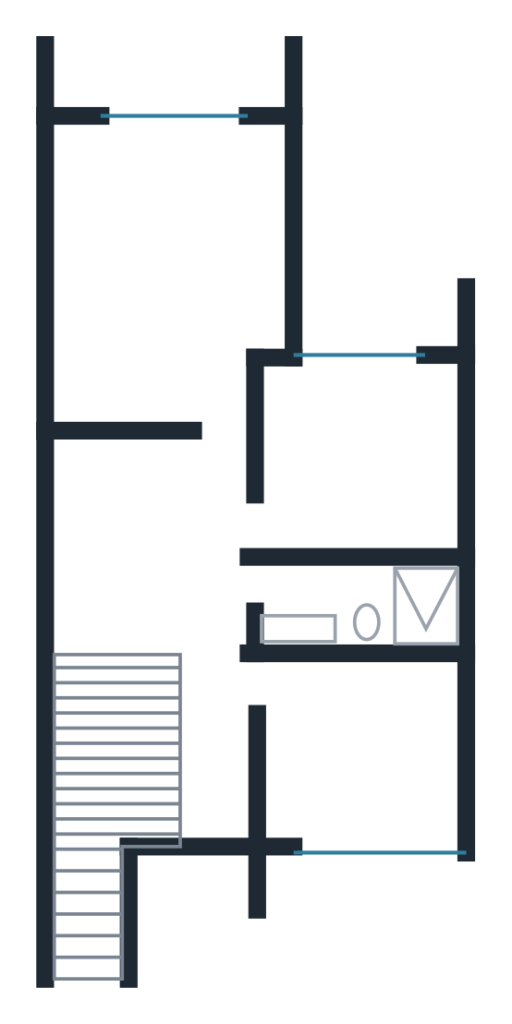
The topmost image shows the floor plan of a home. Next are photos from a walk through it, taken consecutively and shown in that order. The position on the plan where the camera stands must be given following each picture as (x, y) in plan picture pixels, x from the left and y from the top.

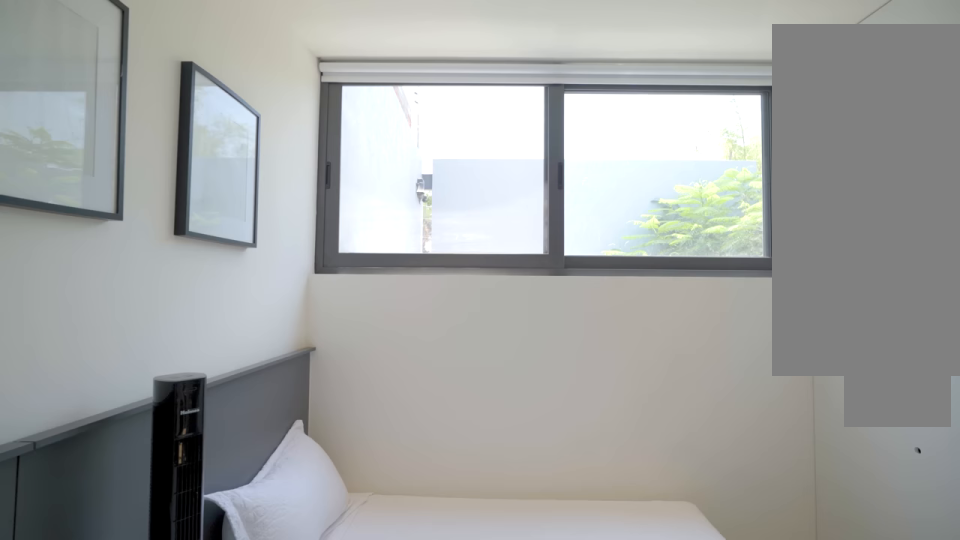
(307, 774)
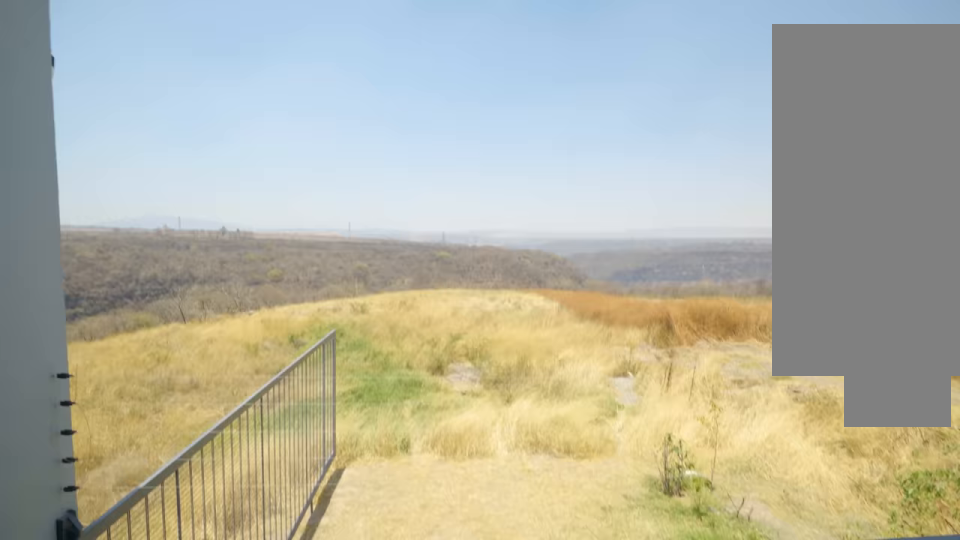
(165, 88)
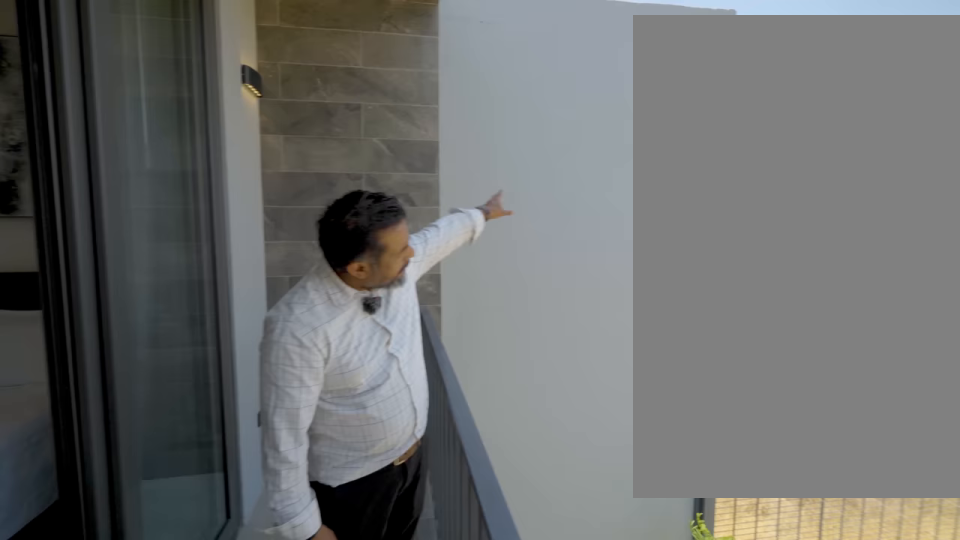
(193, 86)
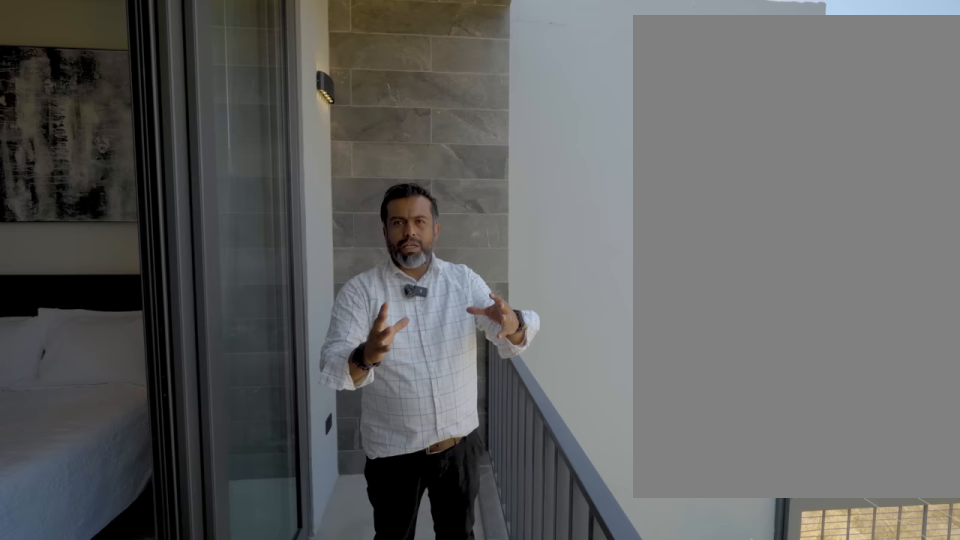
(192, 87)
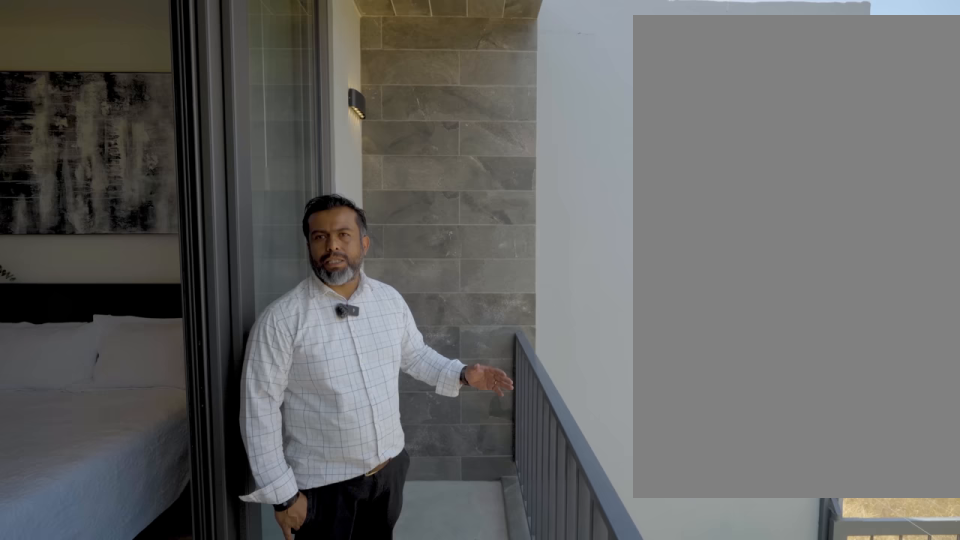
(192, 87)
